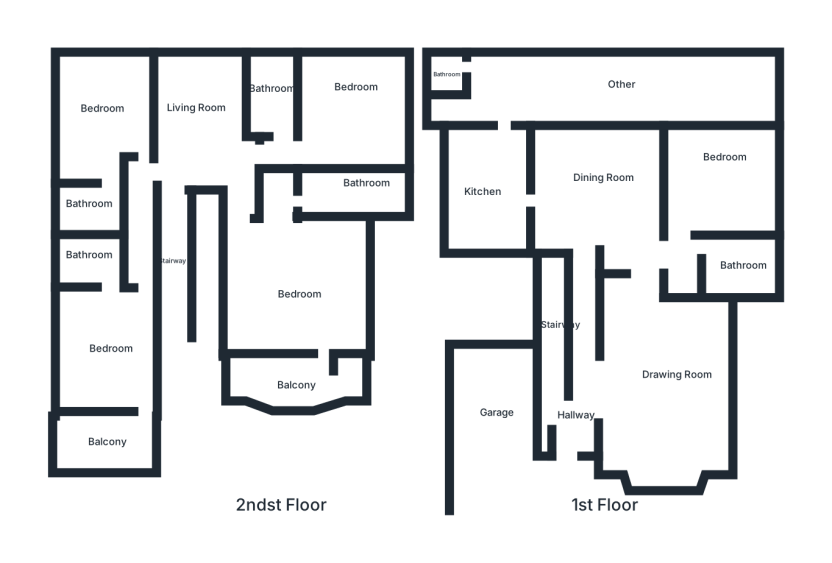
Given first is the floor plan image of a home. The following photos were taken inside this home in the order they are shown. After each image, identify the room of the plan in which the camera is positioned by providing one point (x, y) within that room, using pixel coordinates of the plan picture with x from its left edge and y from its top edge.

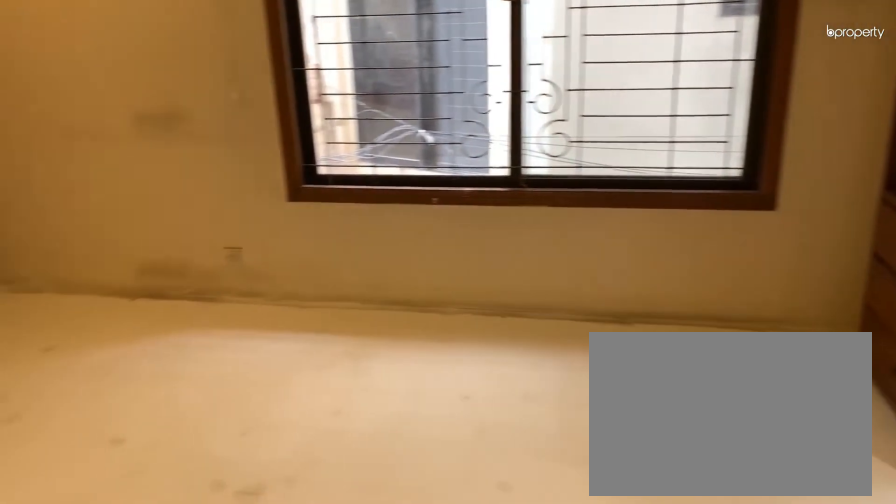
(101, 109)
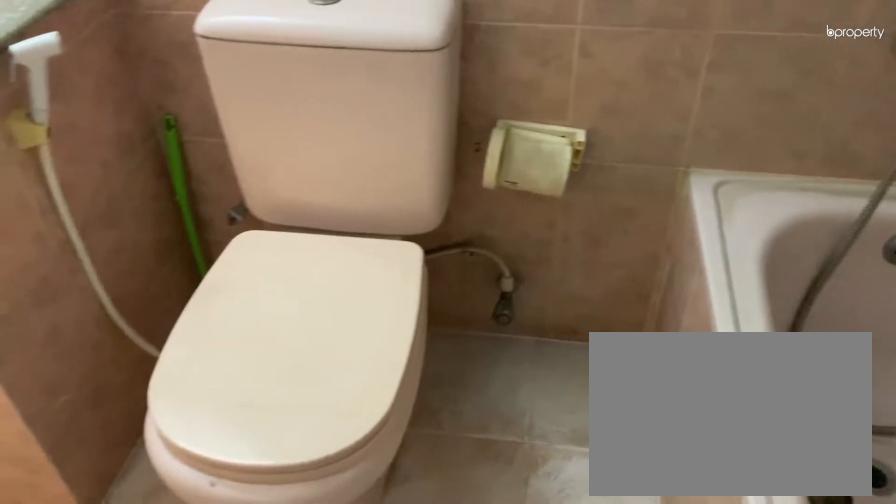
(83, 215)
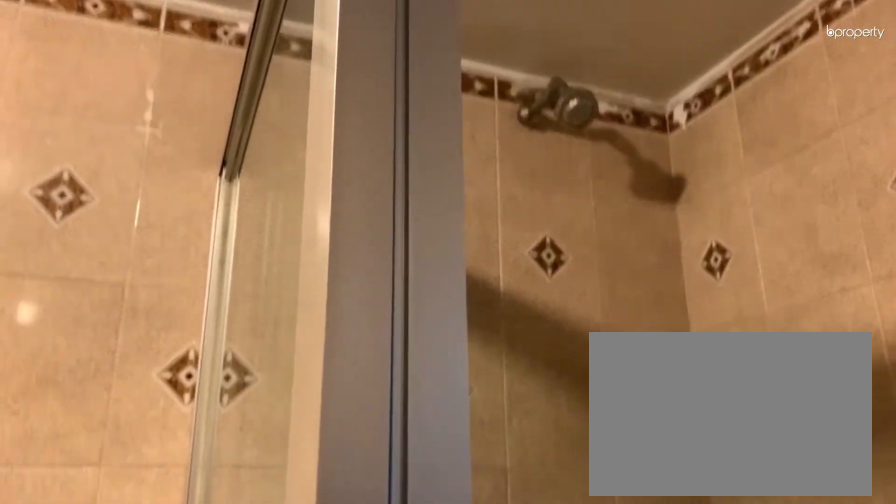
(274, 93)
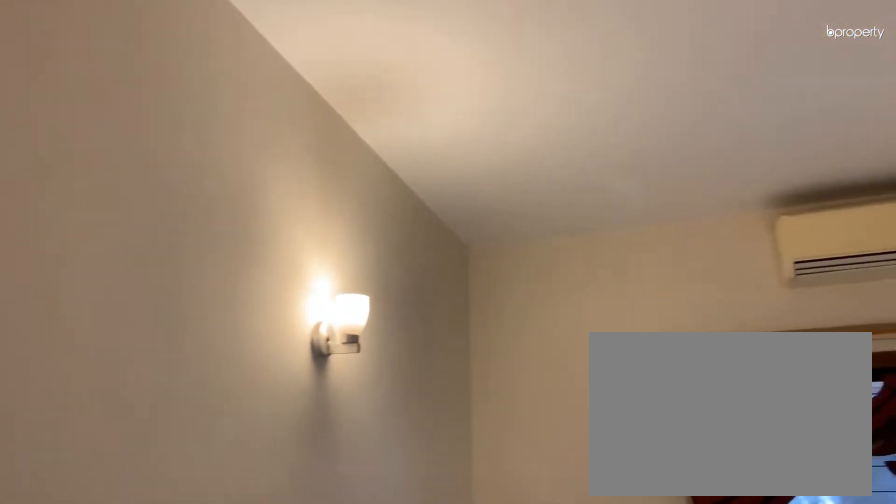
(355, 99)
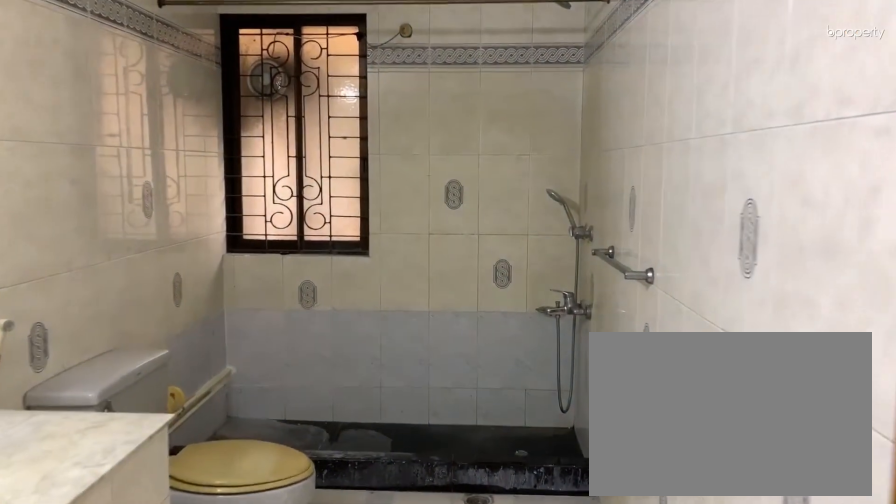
(312, 202)
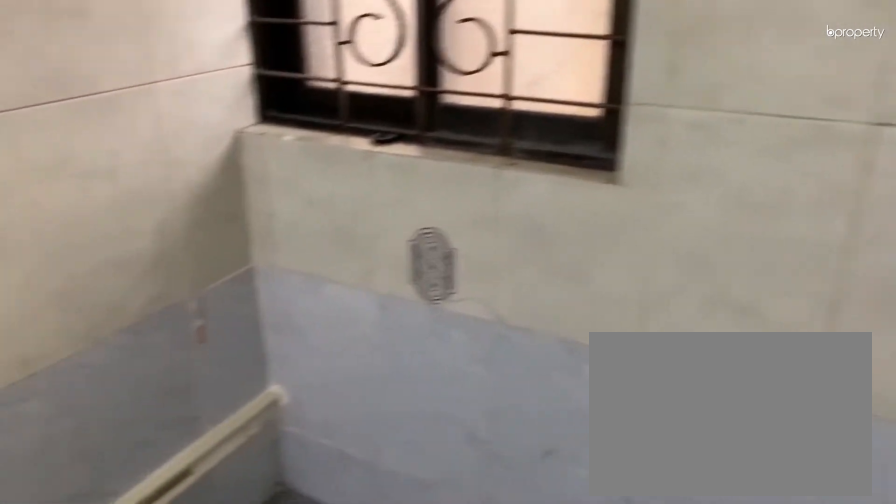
(366, 193)
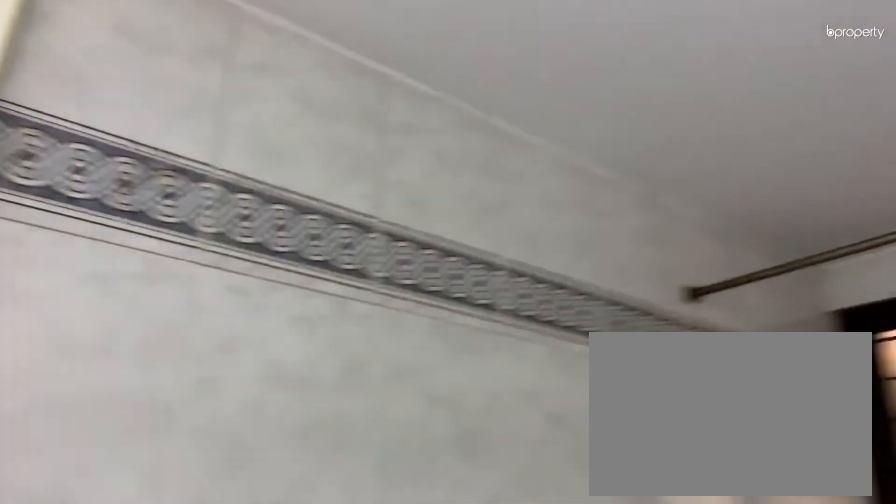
(366, 192)
